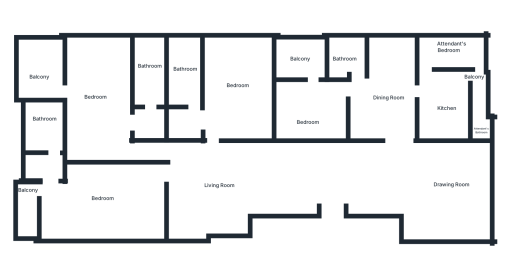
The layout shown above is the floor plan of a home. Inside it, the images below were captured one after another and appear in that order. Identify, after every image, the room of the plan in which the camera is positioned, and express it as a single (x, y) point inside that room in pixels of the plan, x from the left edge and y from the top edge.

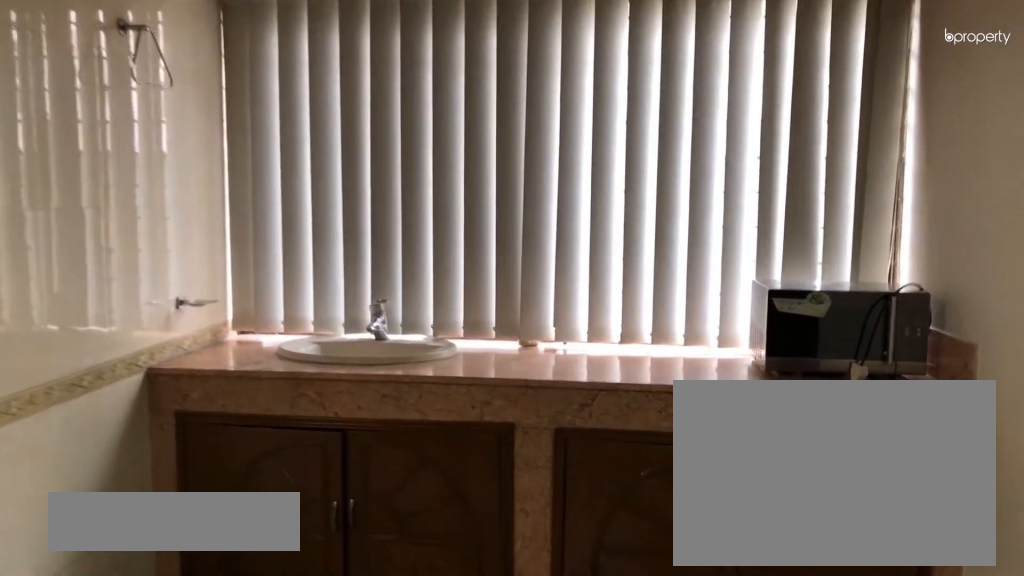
(387, 99)
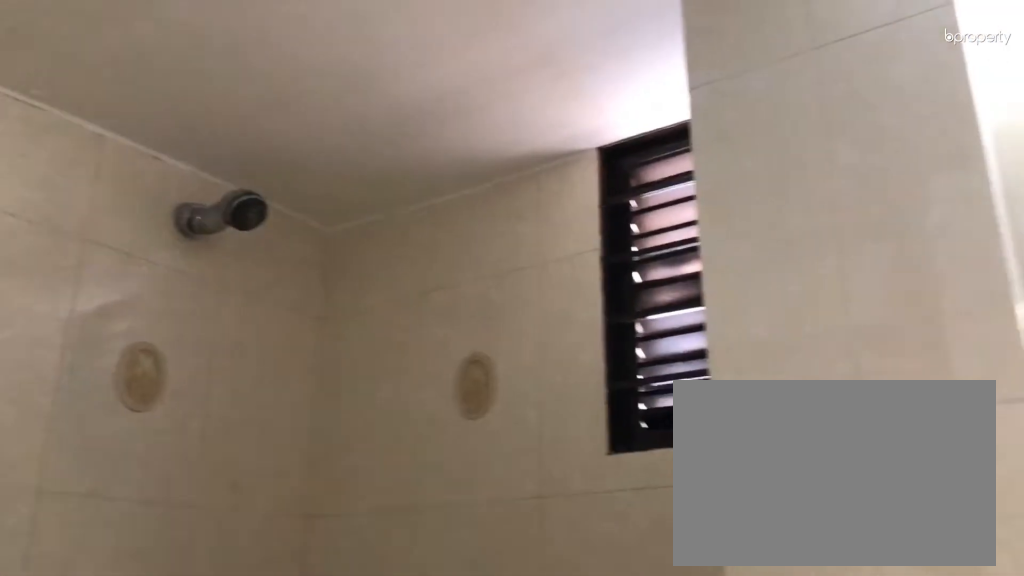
(351, 60)
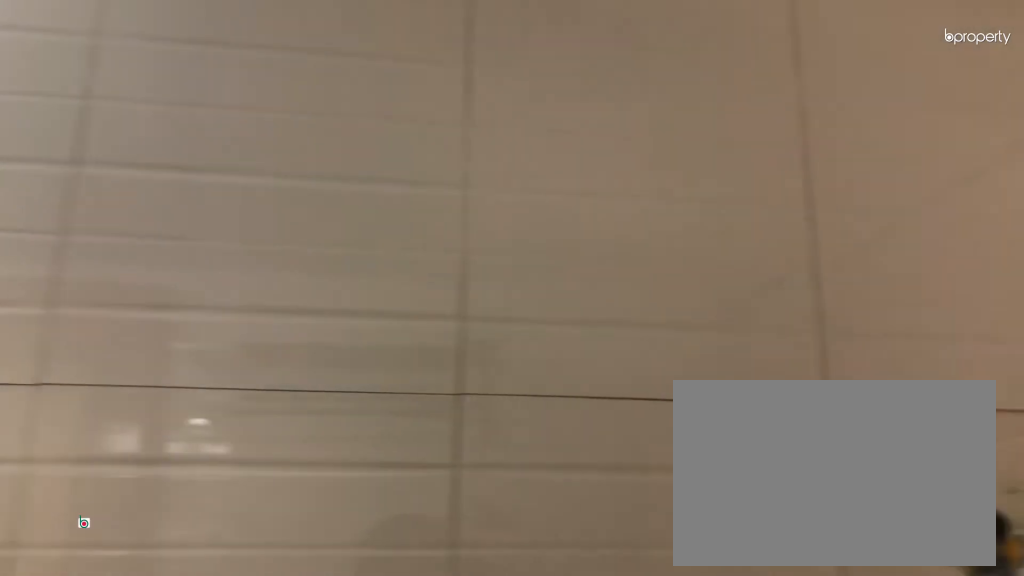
(190, 77)
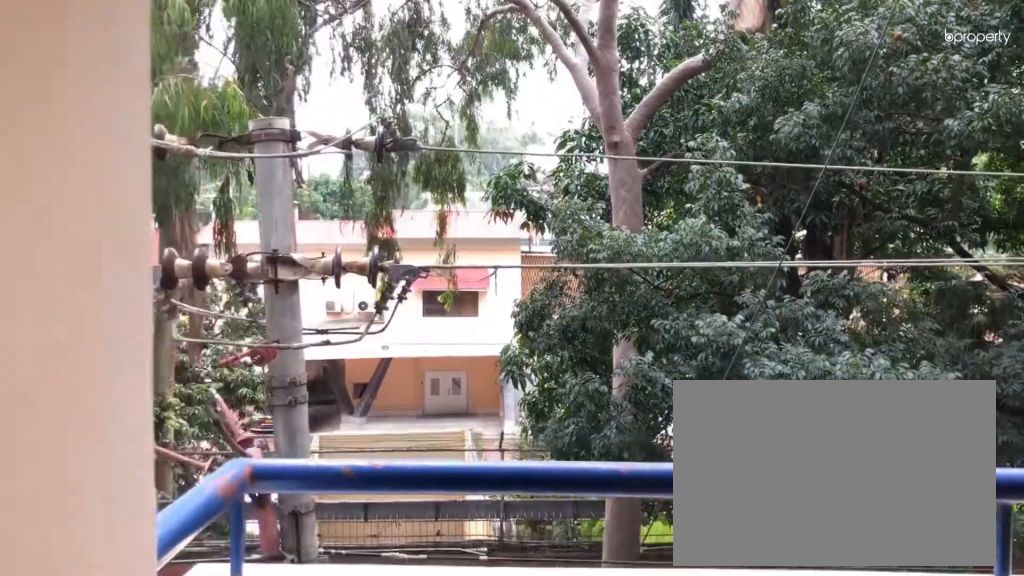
(40, 66)
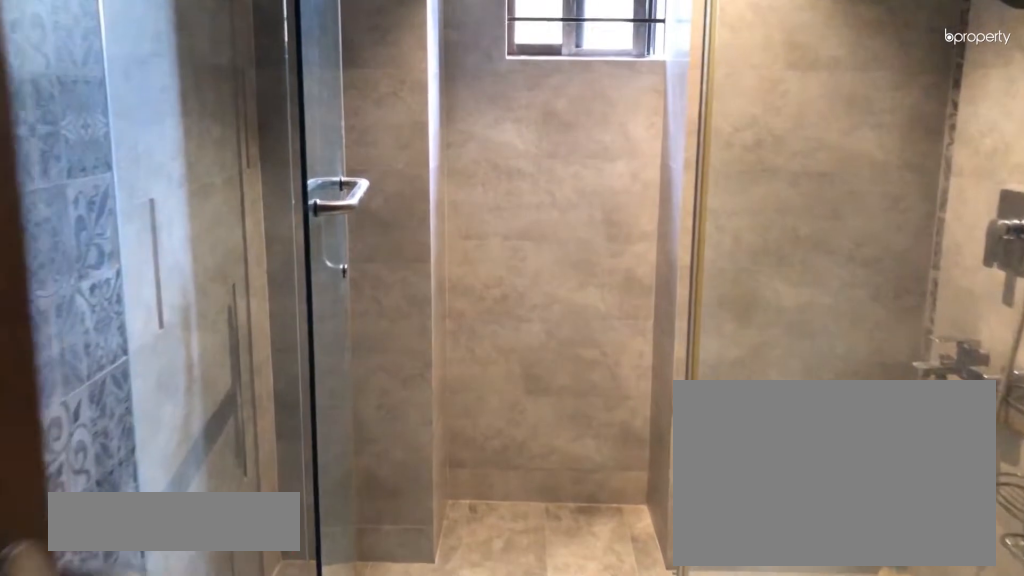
(148, 77)
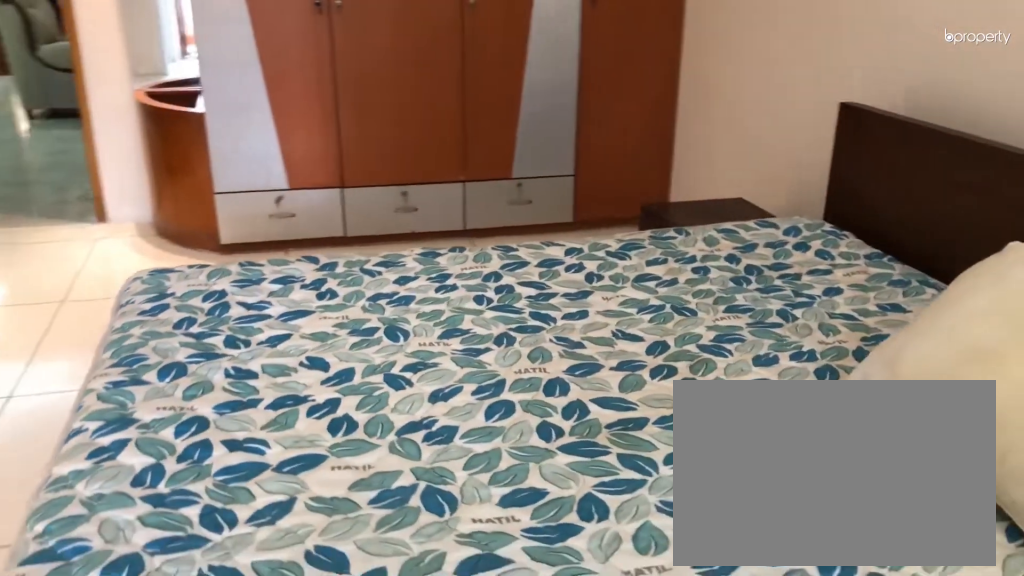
(104, 197)
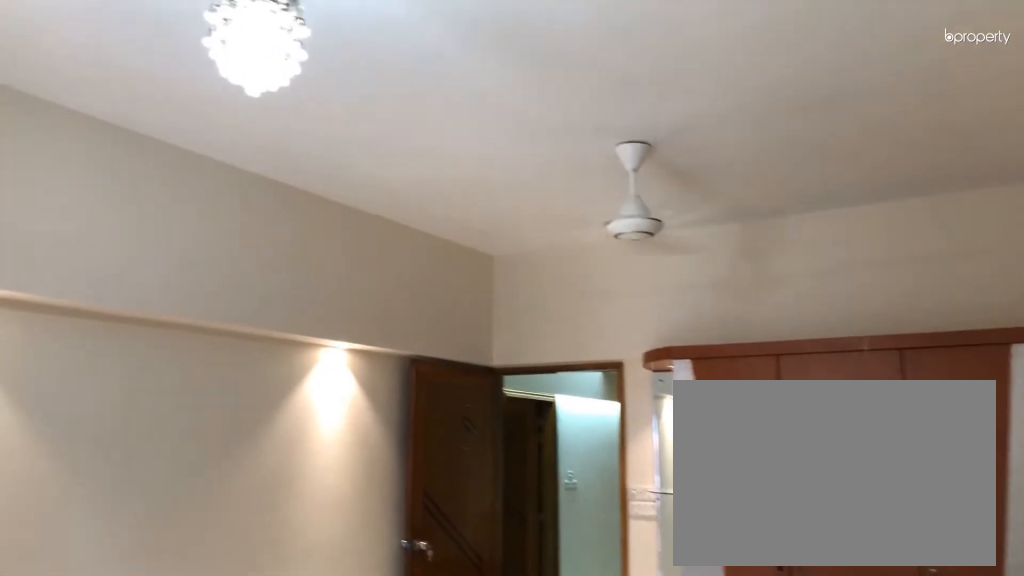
(104, 197)
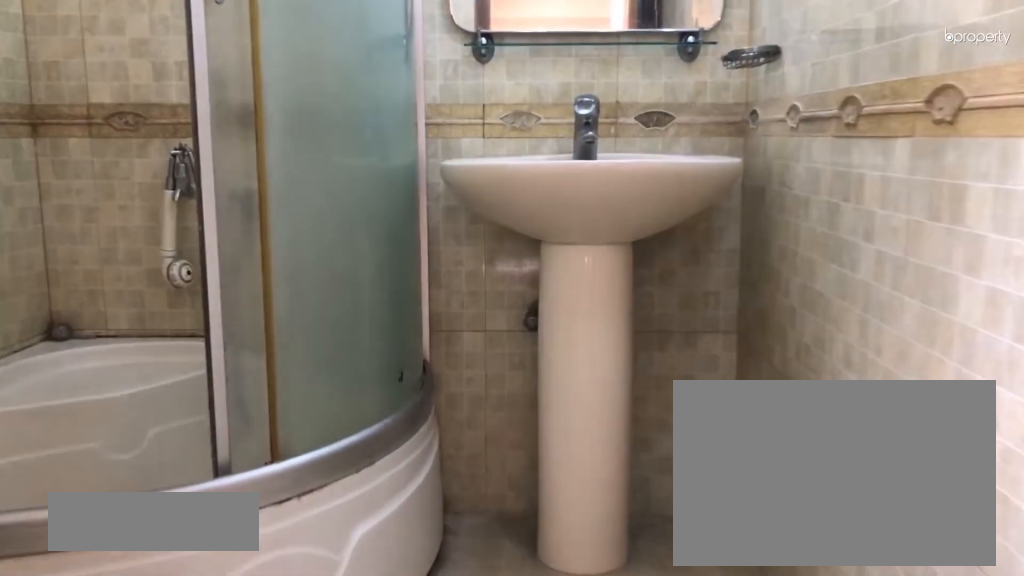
(48, 125)
